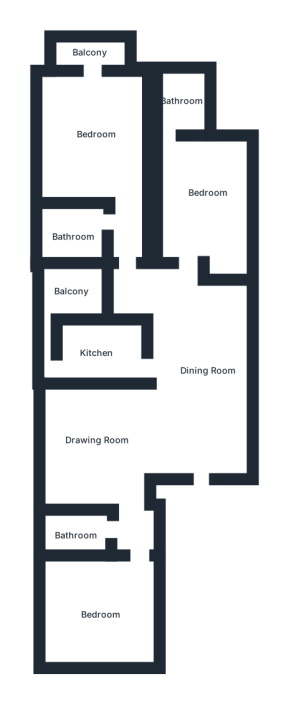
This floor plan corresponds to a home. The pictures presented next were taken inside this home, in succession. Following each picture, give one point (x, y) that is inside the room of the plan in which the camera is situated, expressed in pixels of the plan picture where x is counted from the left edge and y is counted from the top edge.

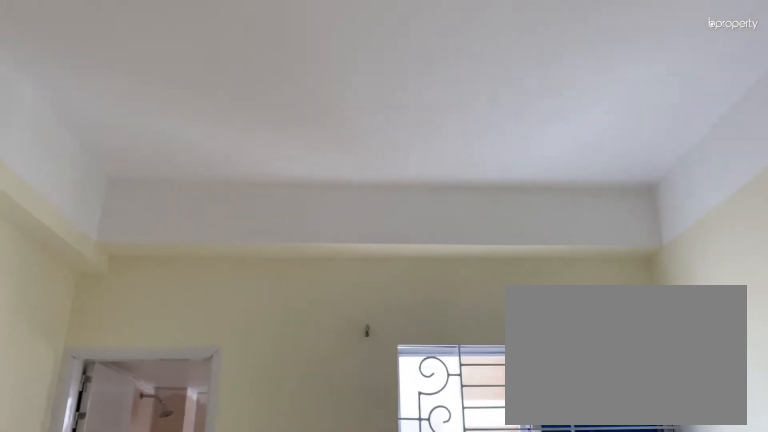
(197, 201)
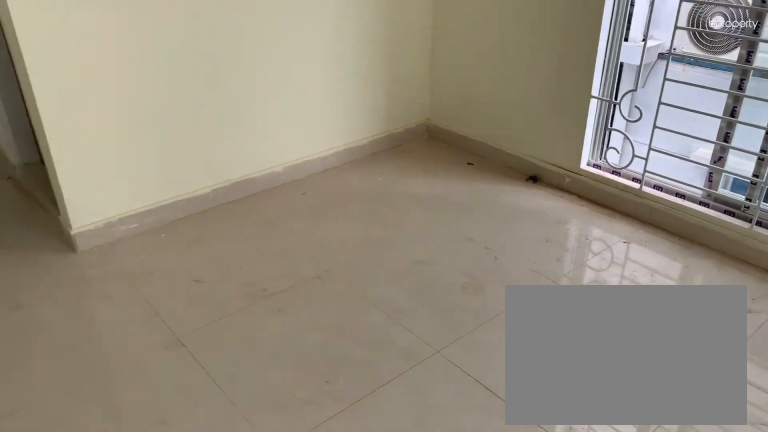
(88, 126)
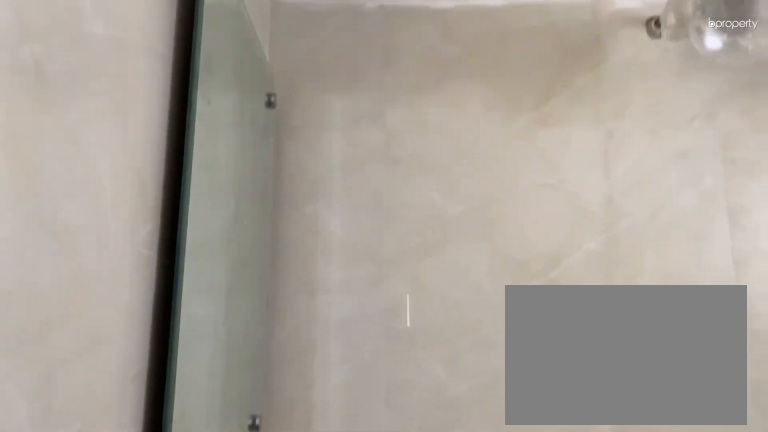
(74, 233)
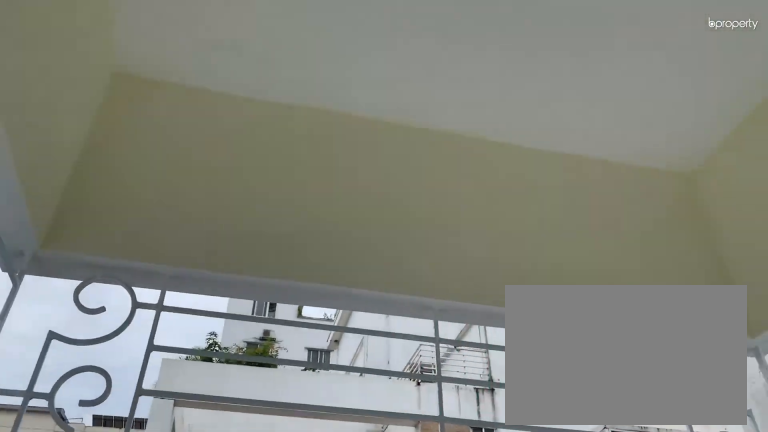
(91, 48)
